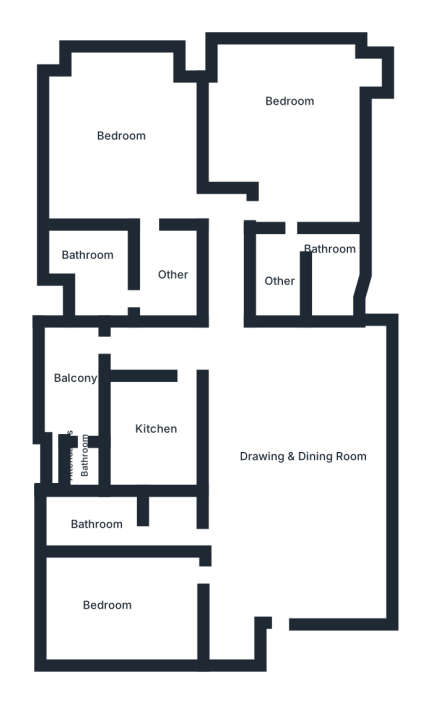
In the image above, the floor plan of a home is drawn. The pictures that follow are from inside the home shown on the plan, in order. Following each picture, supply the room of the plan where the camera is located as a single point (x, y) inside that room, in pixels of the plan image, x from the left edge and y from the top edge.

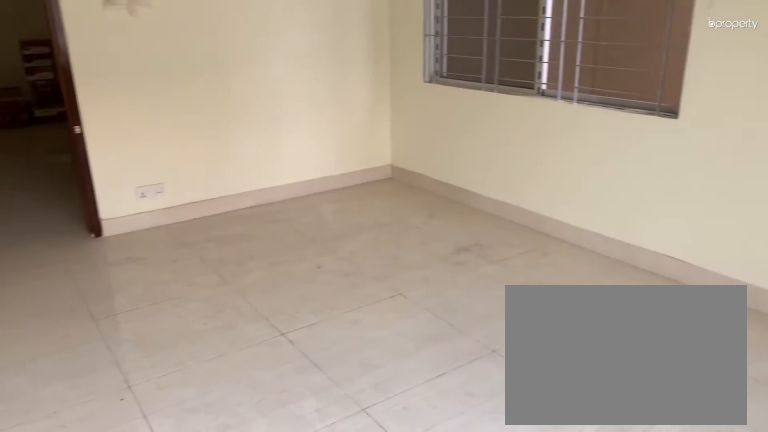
(126, 601)
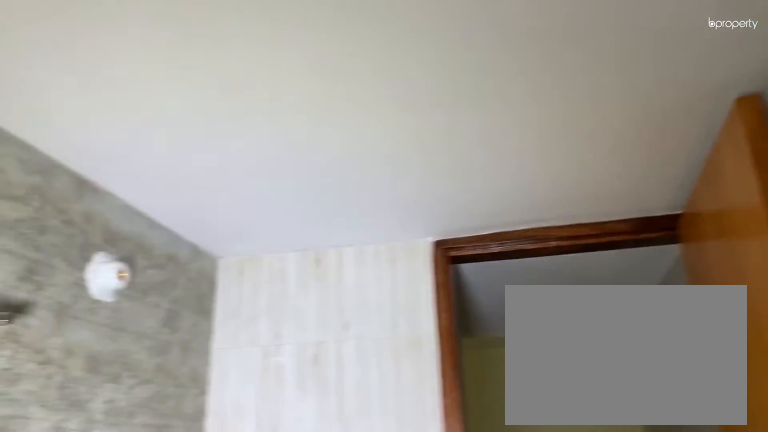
(100, 526)
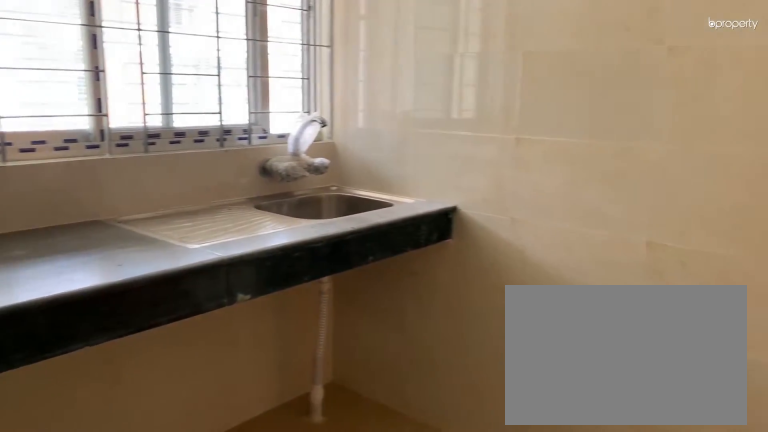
(155, 437)
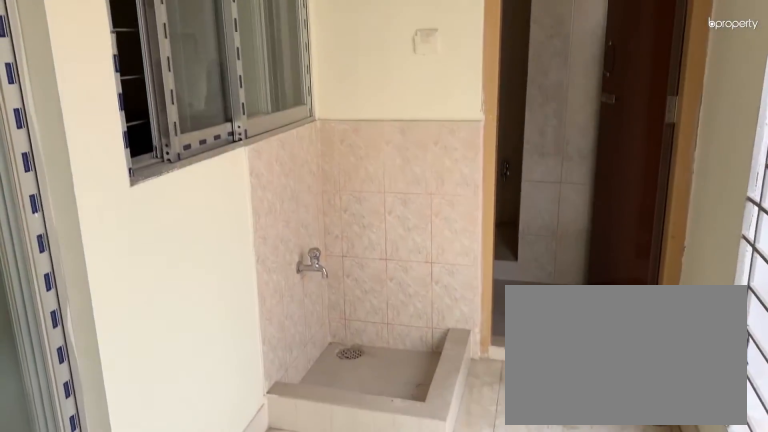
(72, 379)
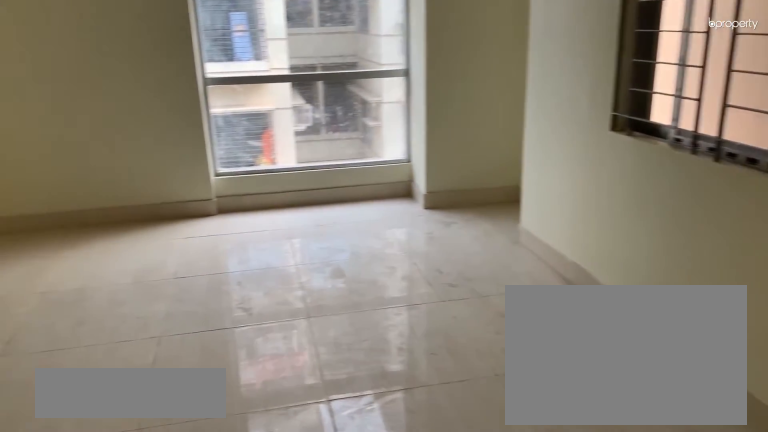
(292, 134)
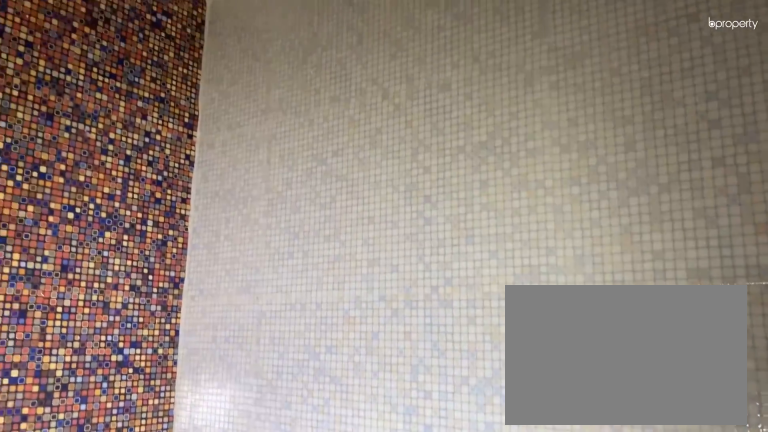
(338, 264)
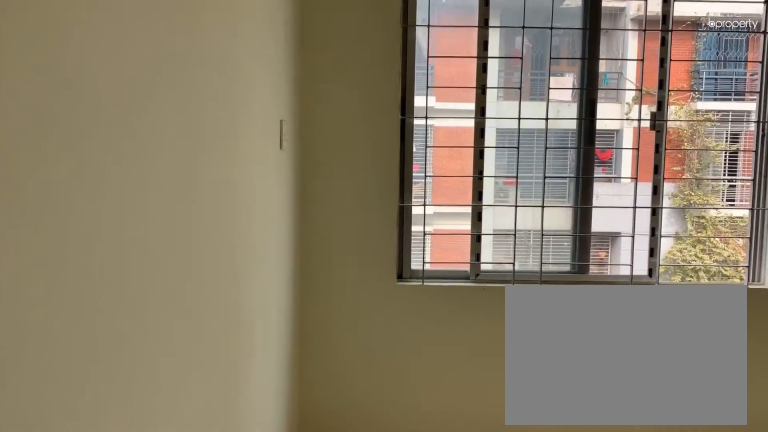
(137, 150)
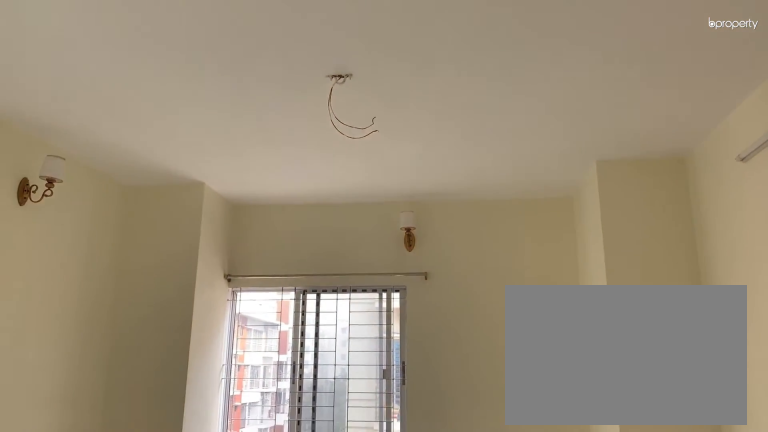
(137, 150)
